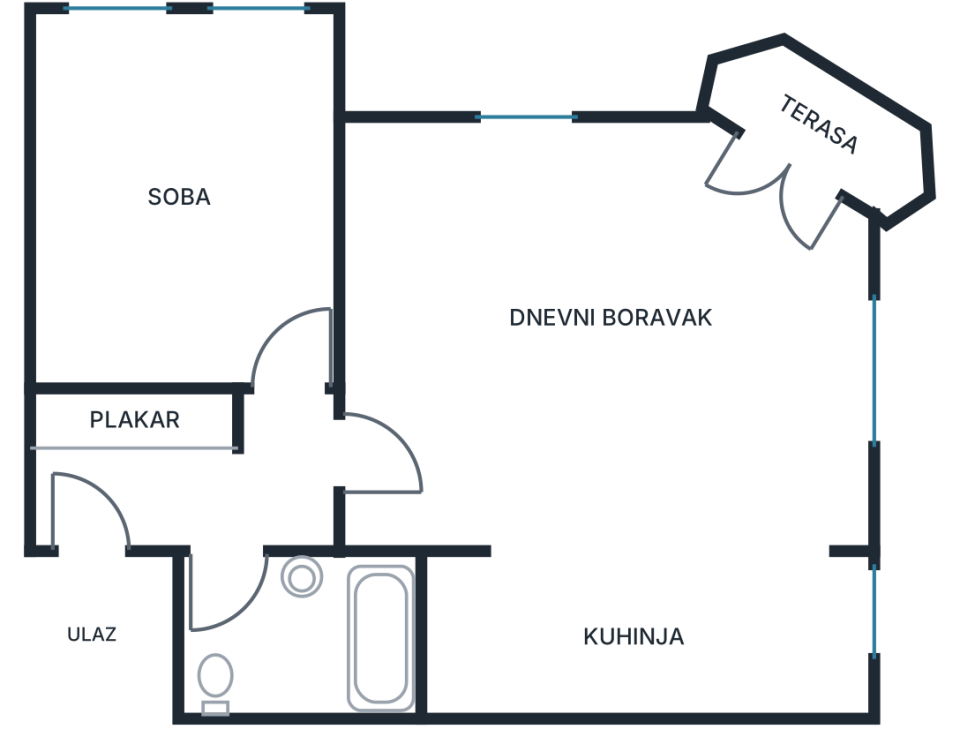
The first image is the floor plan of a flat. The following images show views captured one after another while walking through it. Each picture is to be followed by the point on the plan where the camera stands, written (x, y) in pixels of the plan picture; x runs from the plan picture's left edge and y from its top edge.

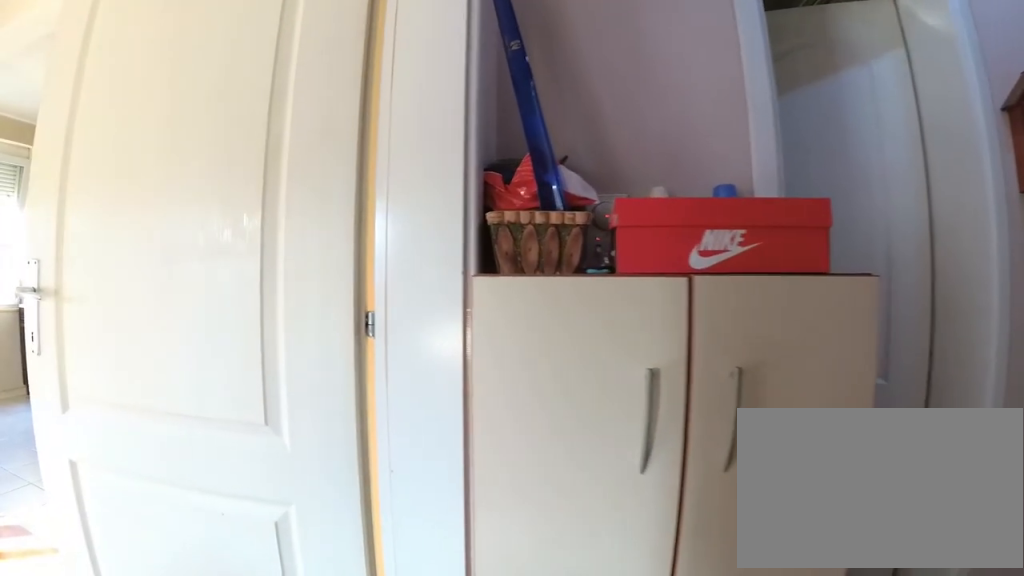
(276, 399)
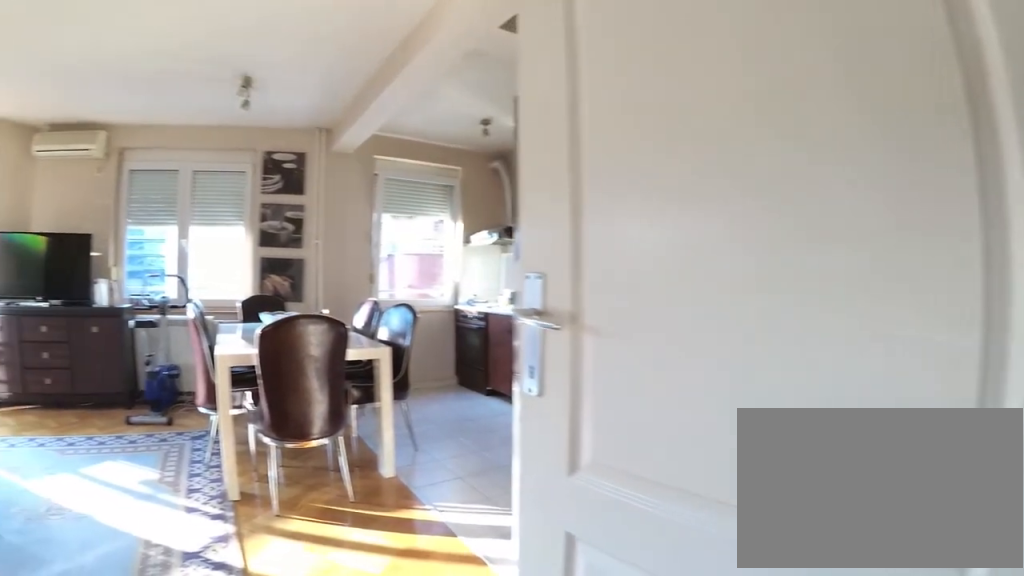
(300, 438)
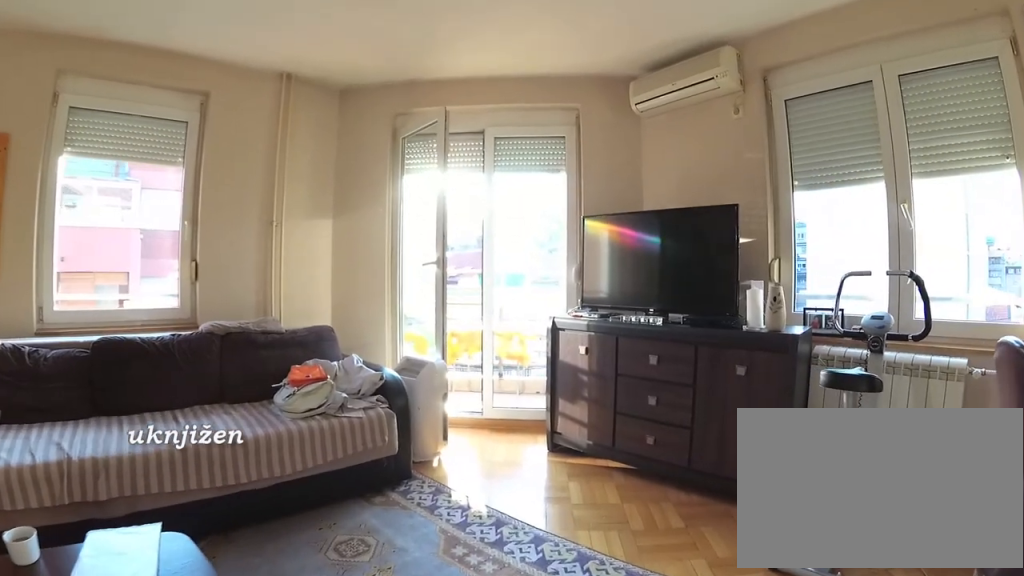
(586, 490)
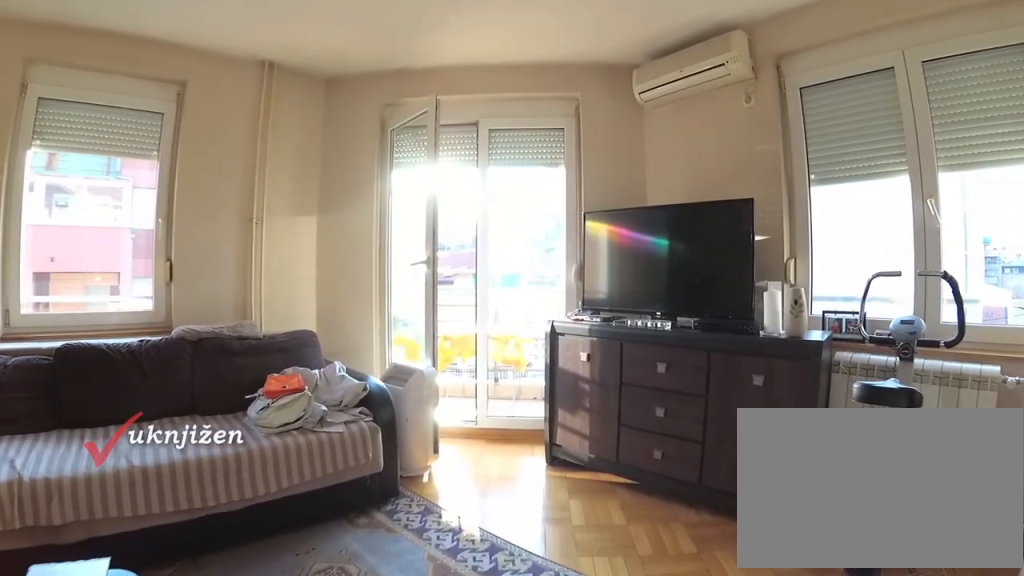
(593, 478)
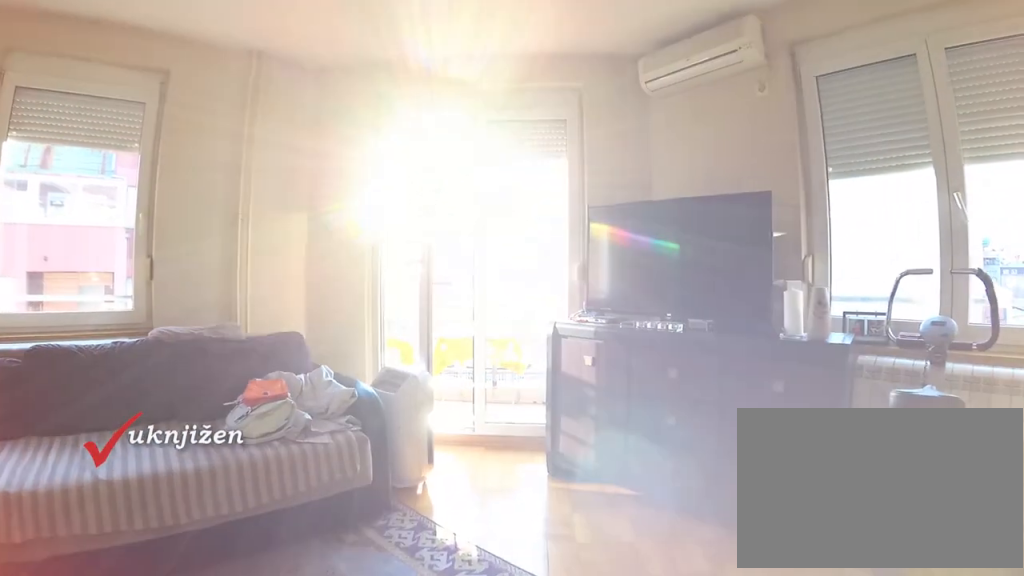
(602, 464)
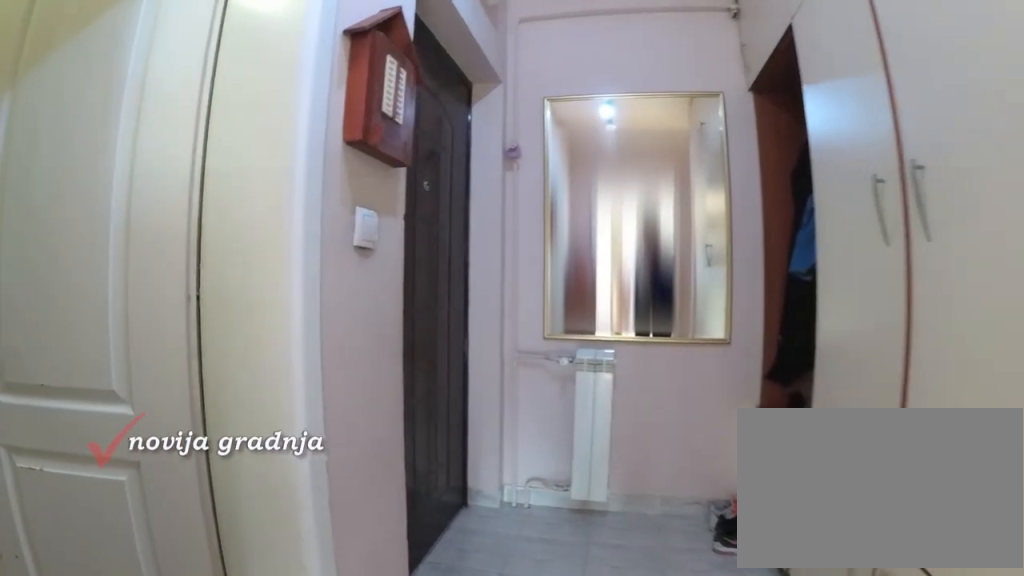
(282, 478)
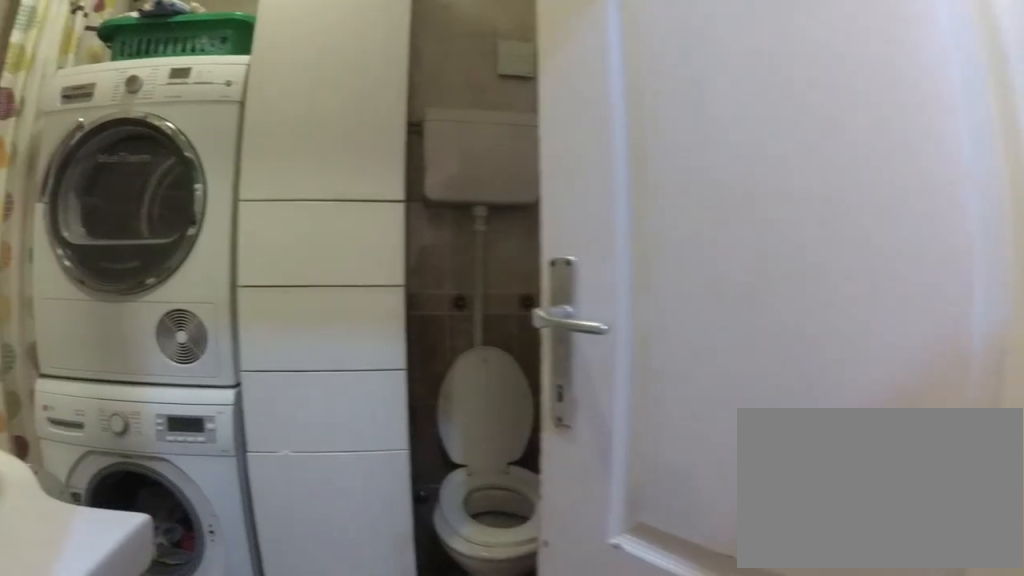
(245, 510)
